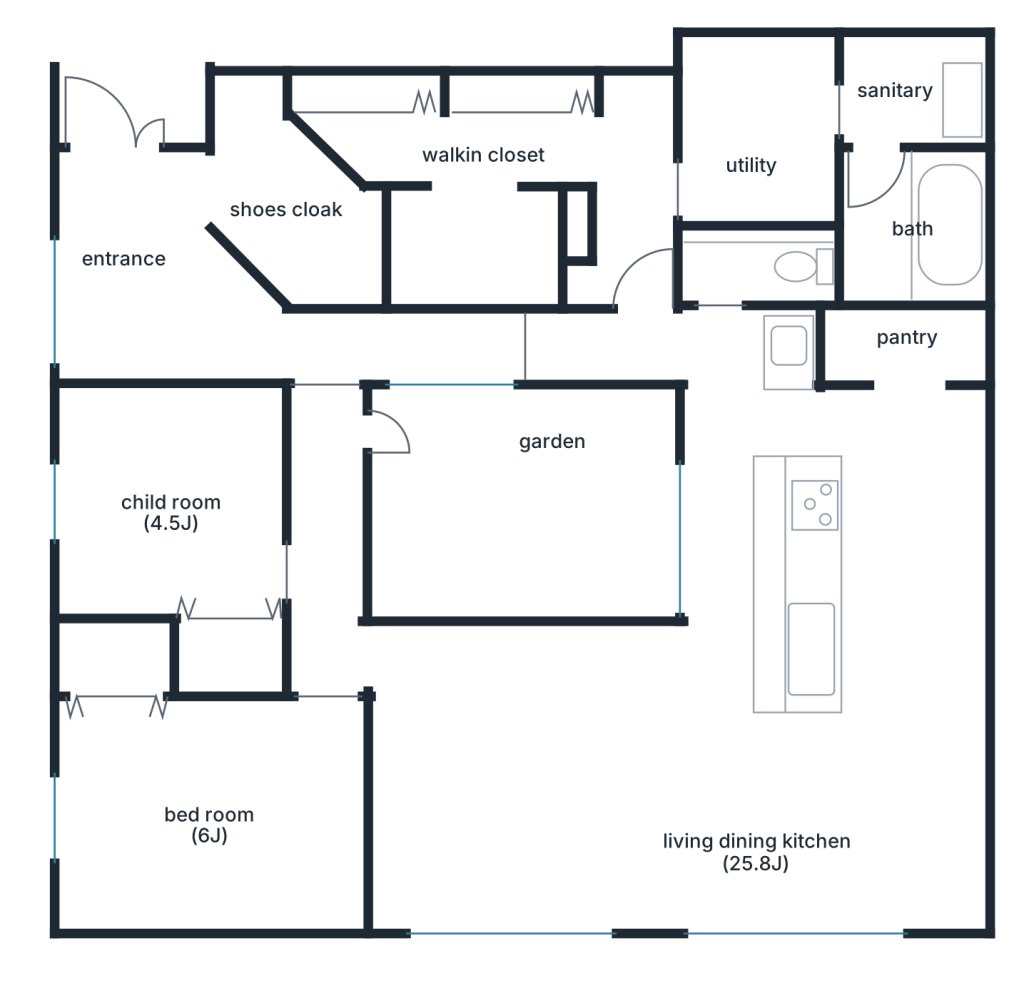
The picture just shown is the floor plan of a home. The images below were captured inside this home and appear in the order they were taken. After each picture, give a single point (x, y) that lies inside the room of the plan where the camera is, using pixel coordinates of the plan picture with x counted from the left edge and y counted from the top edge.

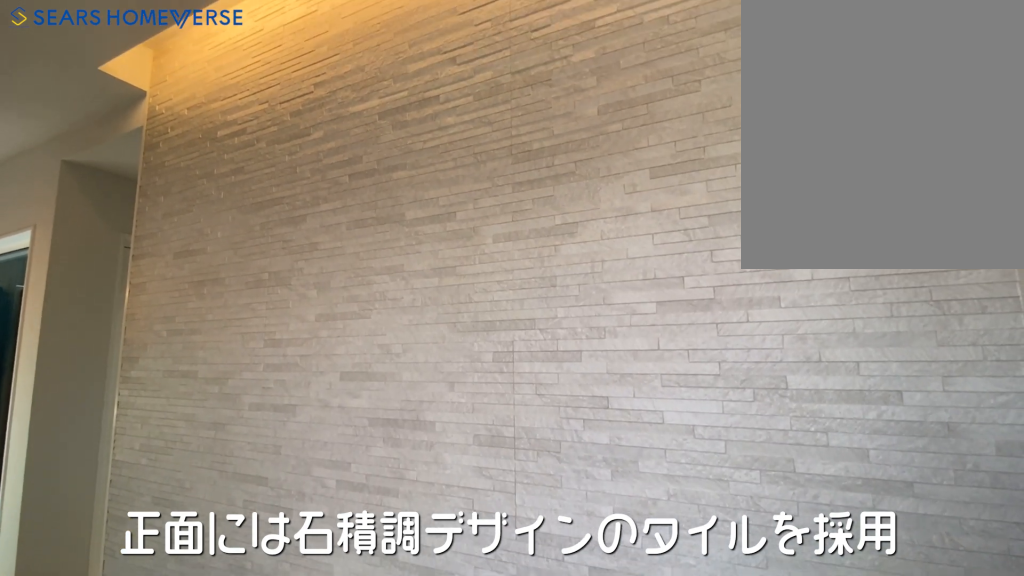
(131, 256)
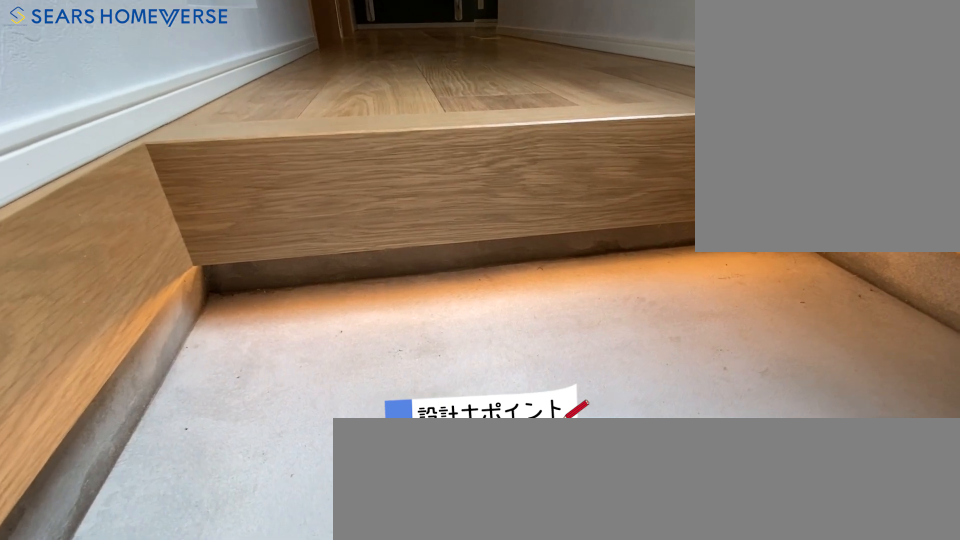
(131, 256)
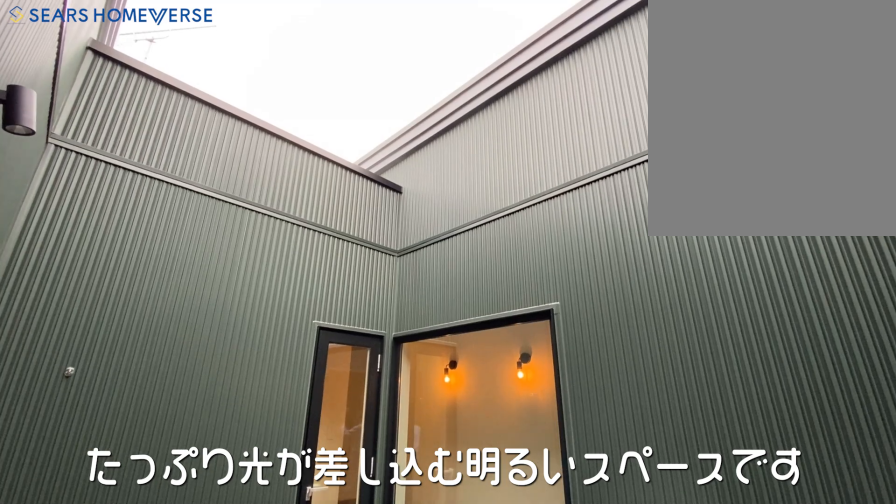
(531, 513)
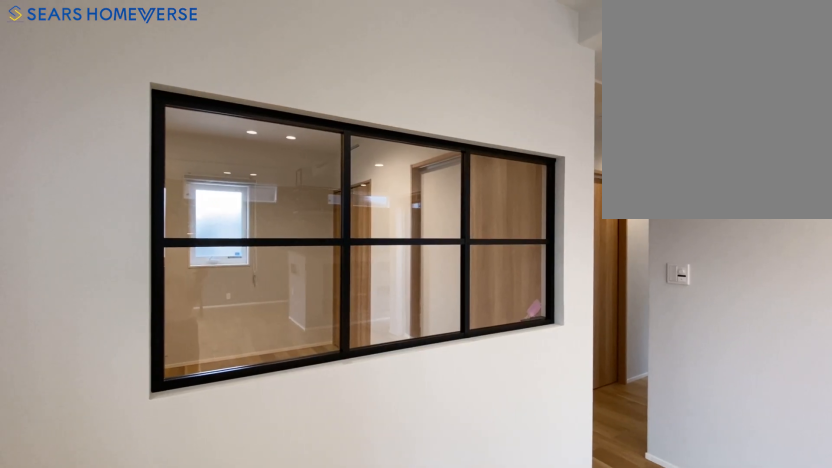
(606, 755)
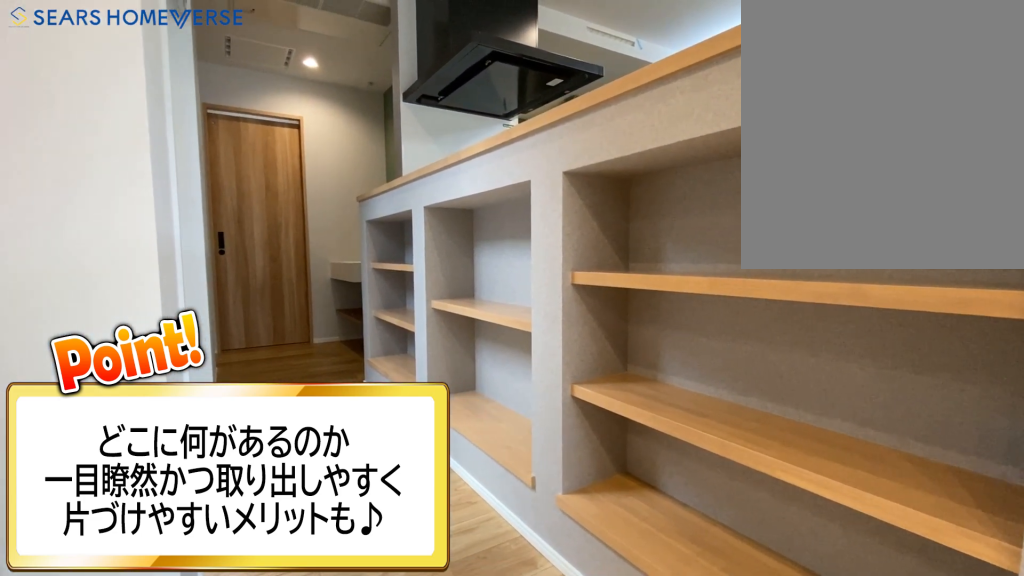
(903, 584)
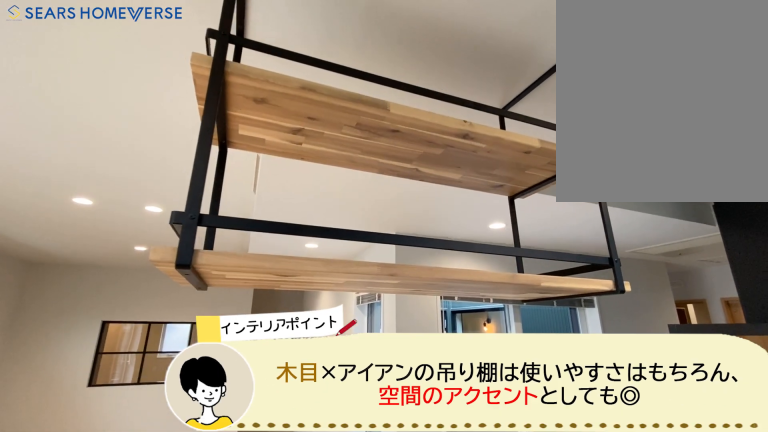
(903, 584)
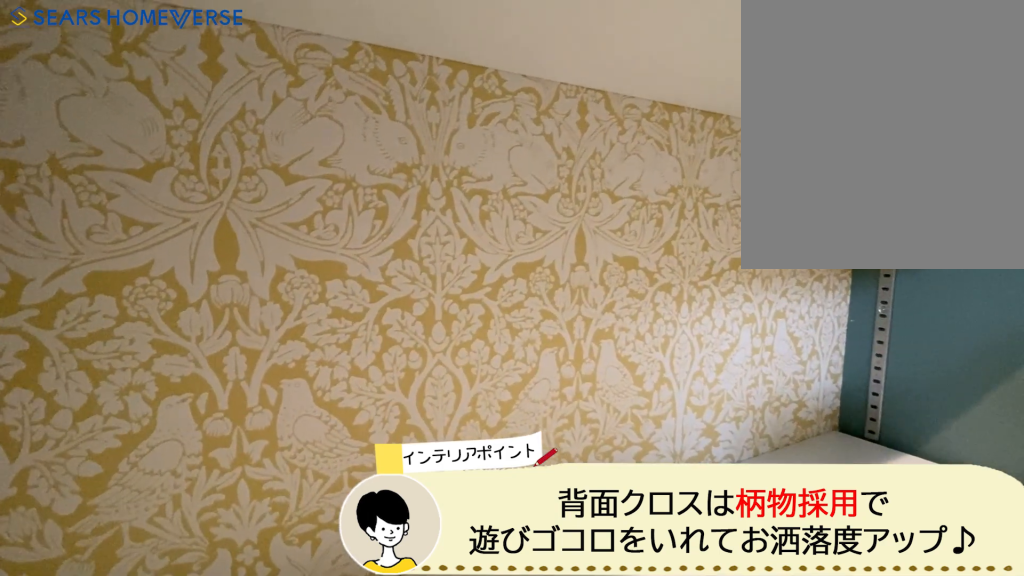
(913, 349)
